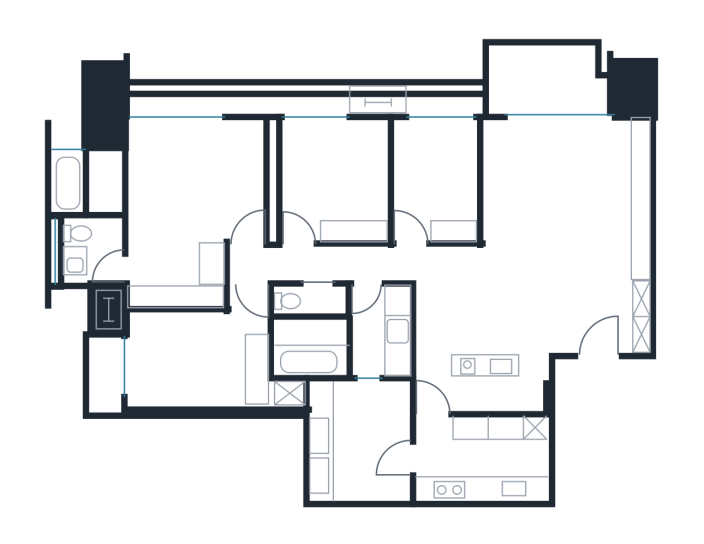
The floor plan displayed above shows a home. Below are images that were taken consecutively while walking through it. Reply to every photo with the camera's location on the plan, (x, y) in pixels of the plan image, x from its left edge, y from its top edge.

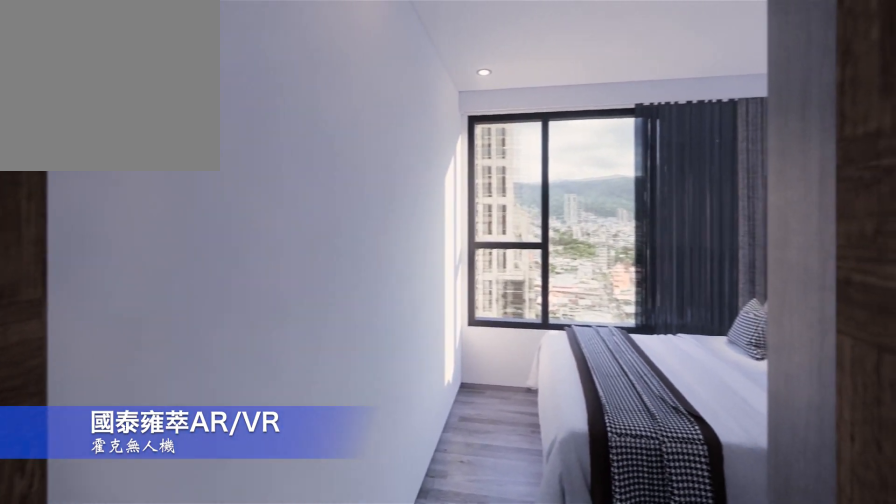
(306, 206)
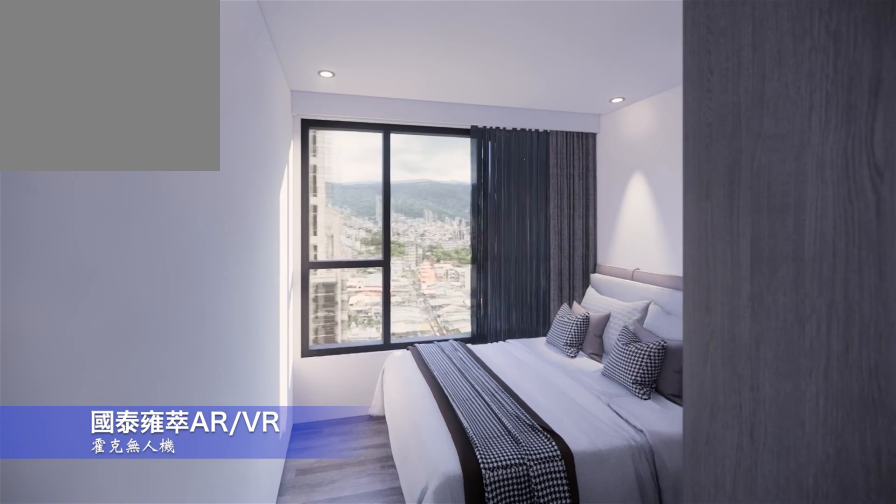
(308, 200)
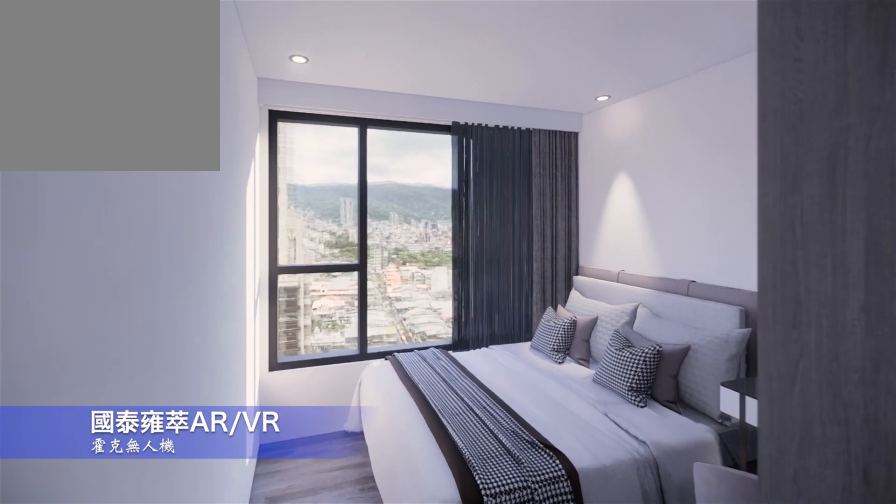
(309, 198)
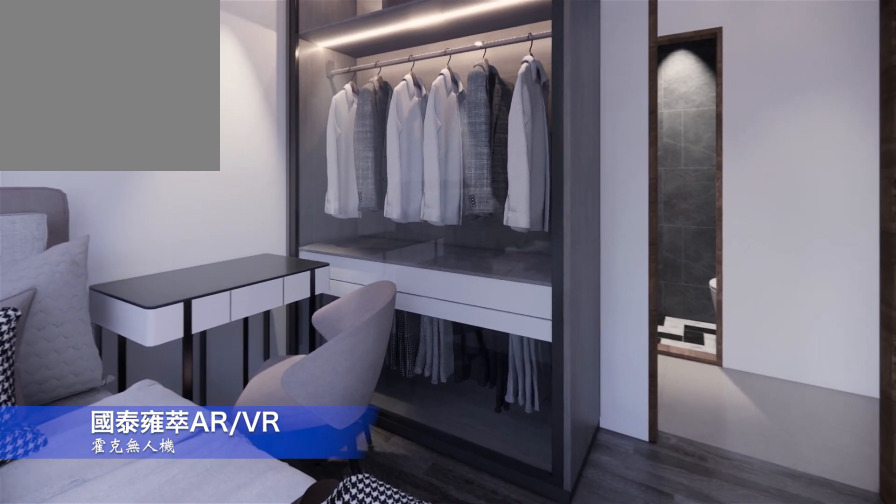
(326, 187)
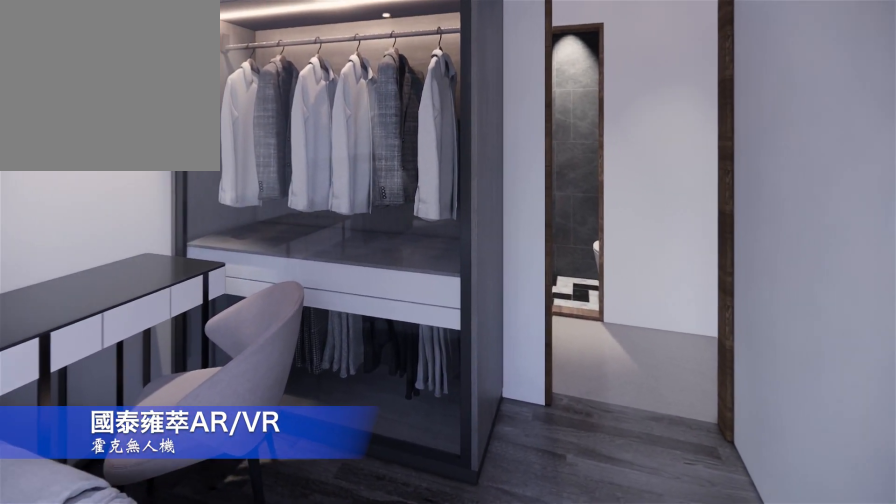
(325, 190)
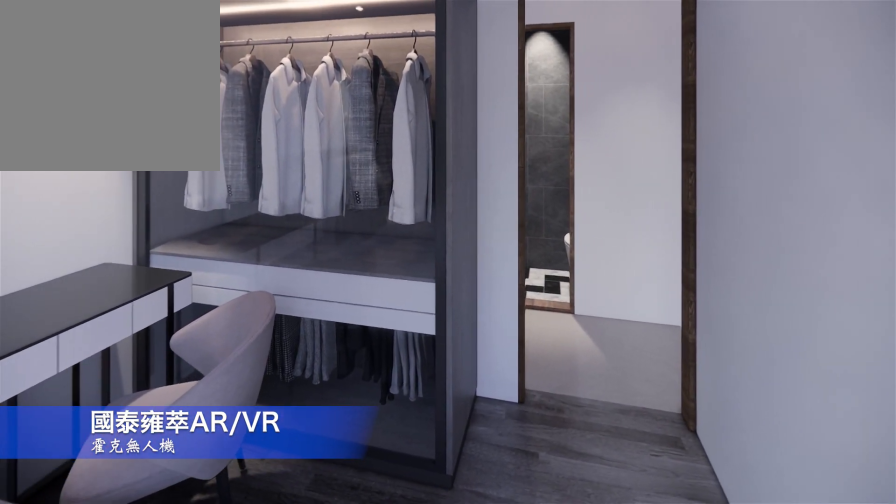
(326, 192)
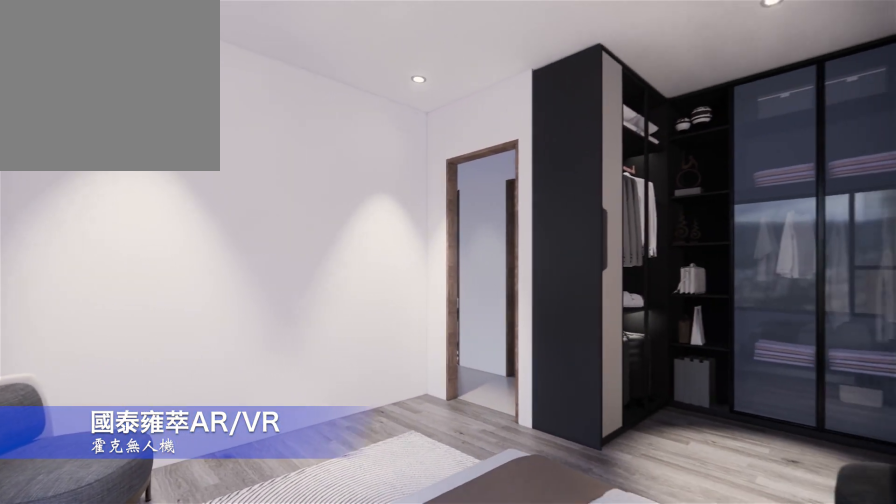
(176, 166)
